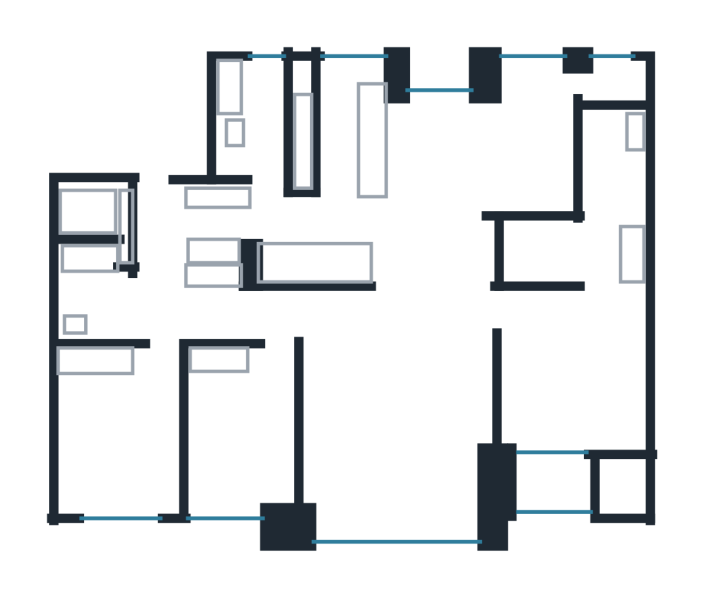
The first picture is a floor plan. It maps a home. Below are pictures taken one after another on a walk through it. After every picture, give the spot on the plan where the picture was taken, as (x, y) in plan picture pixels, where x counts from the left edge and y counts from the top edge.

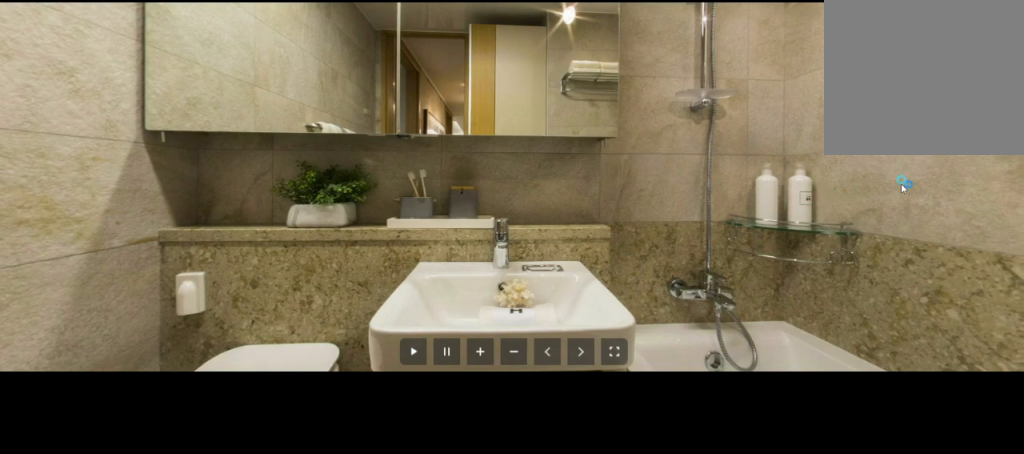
(68, 288)
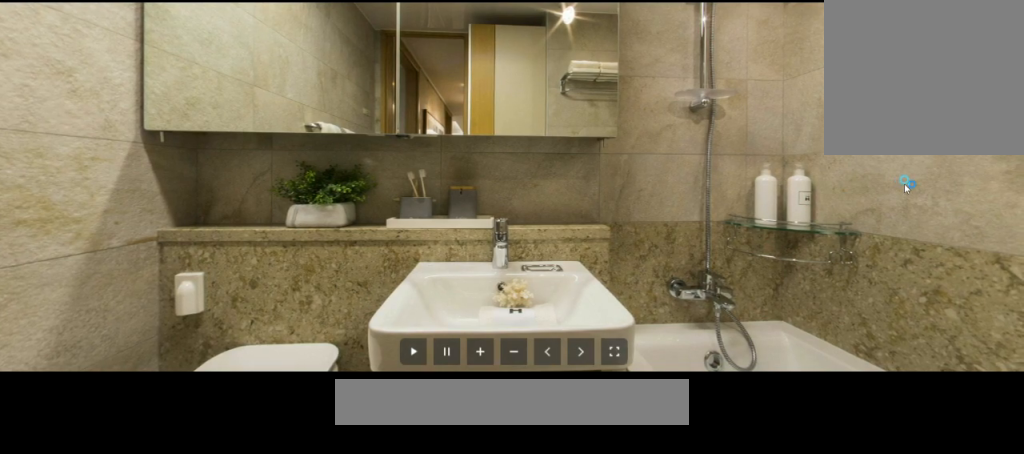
(68, 288)
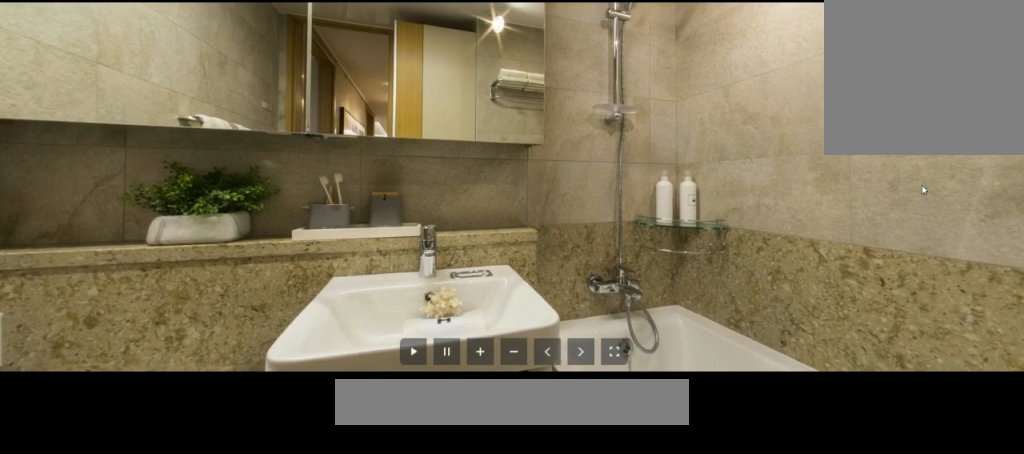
(67, 264)
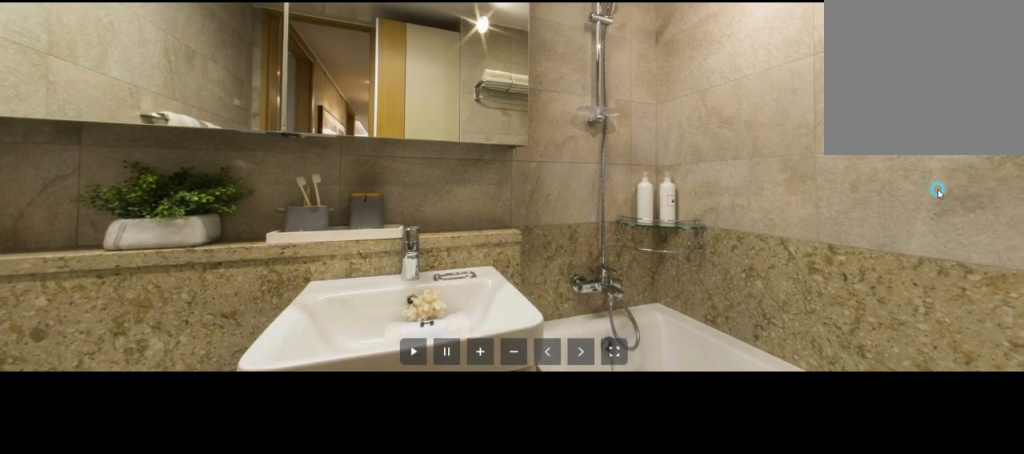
(68, 254)
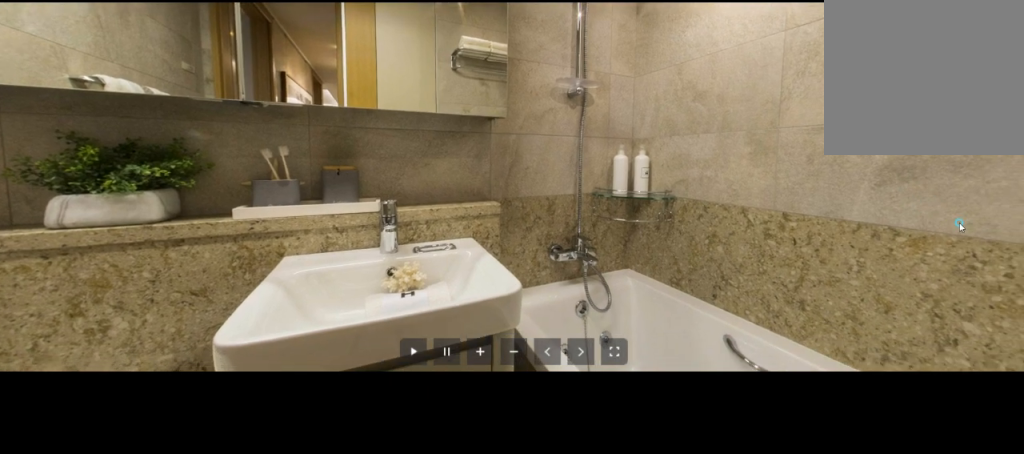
(69, 242)
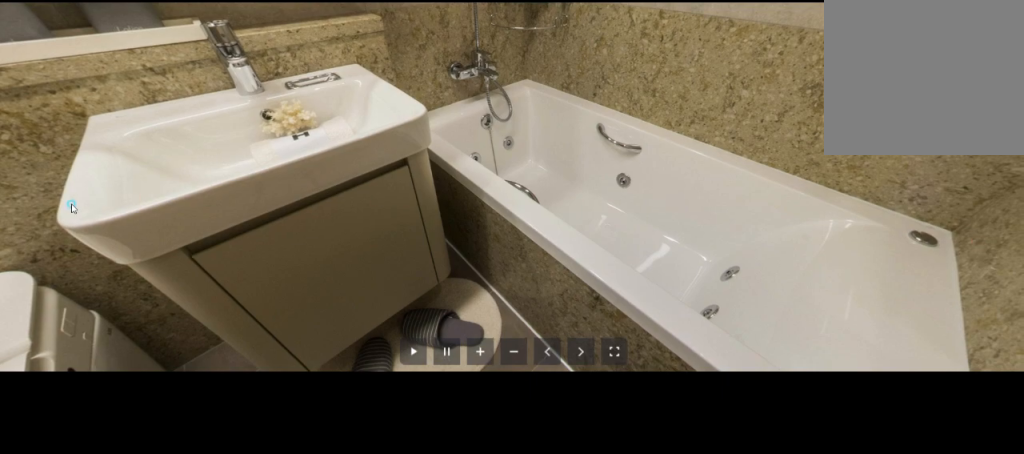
(74, 237)
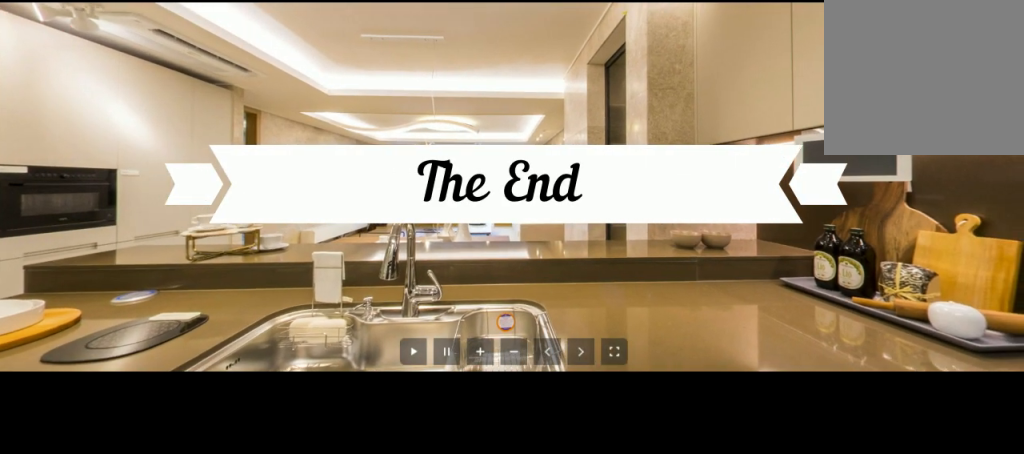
(407, 199)
